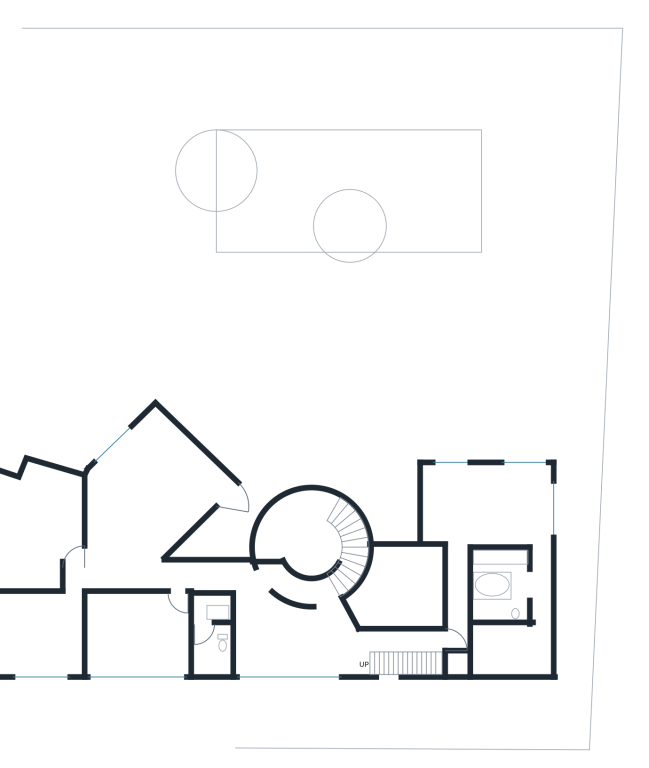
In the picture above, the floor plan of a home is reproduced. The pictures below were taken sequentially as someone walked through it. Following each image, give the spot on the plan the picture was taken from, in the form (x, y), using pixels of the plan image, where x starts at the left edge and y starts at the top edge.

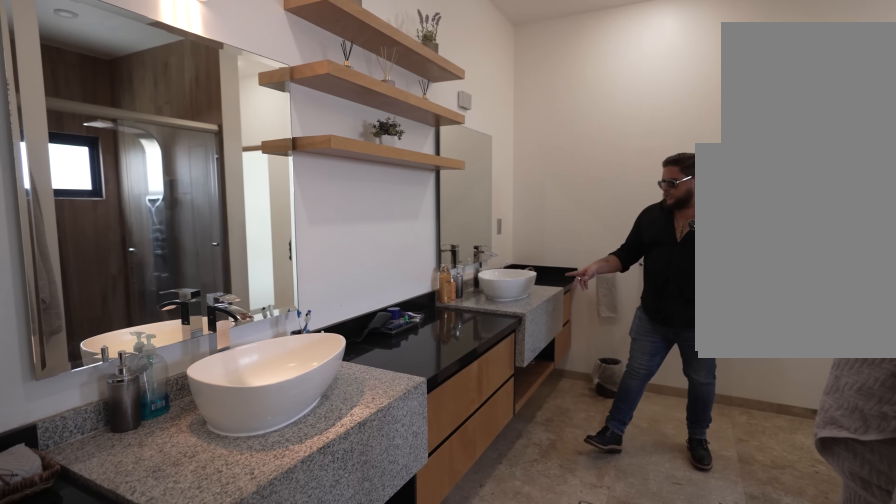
(523, 583)
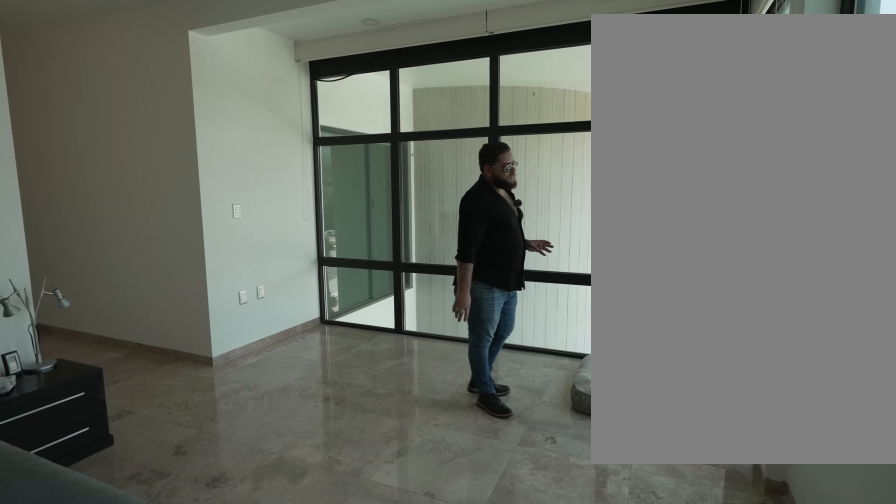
(514, 479)
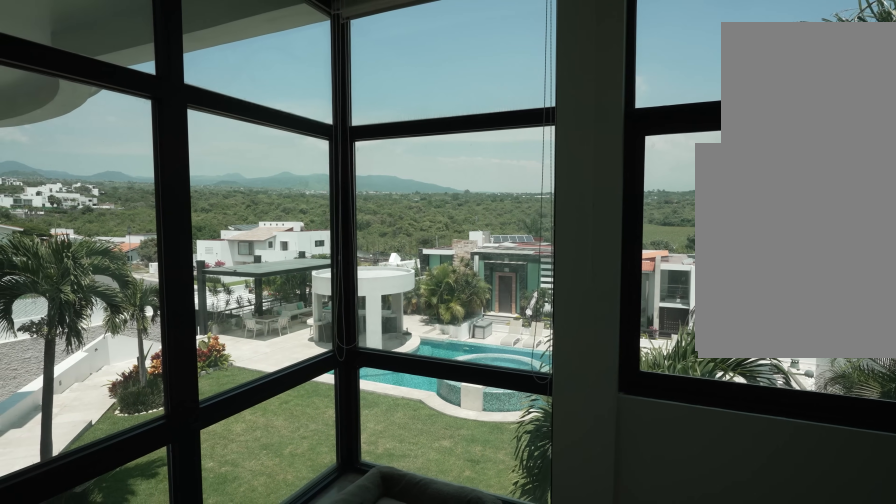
(476, 480)
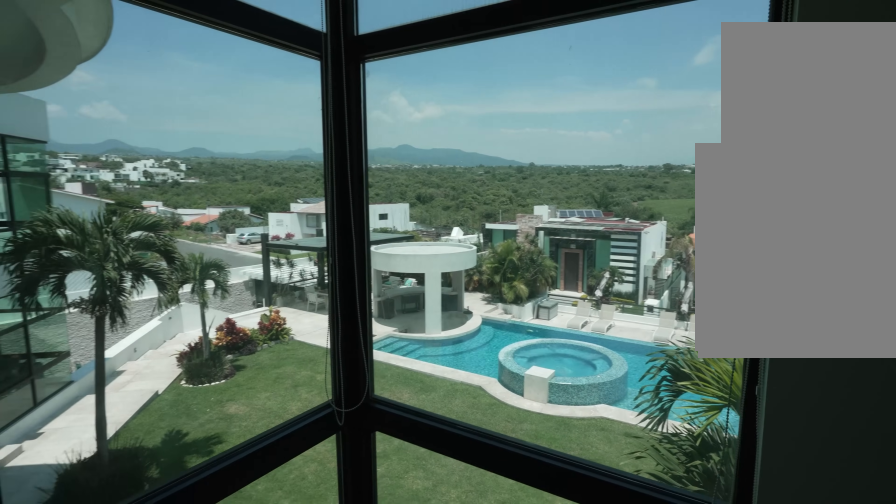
(476, 480)
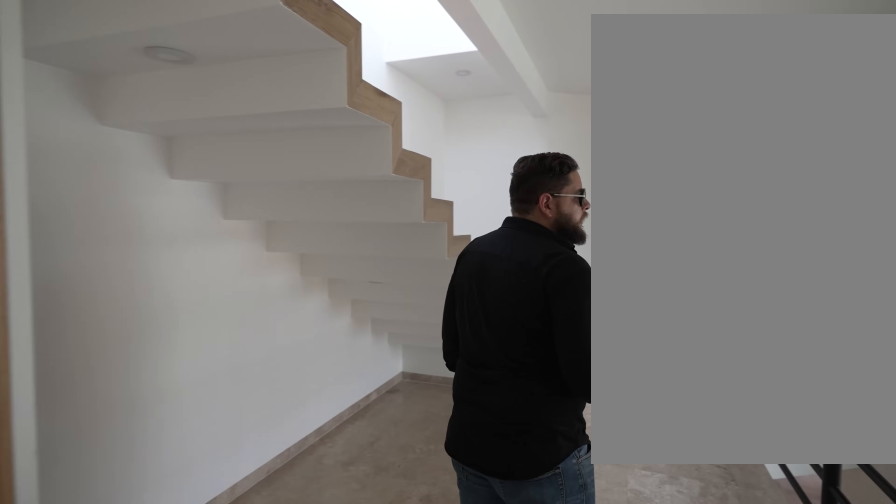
(453, 623)
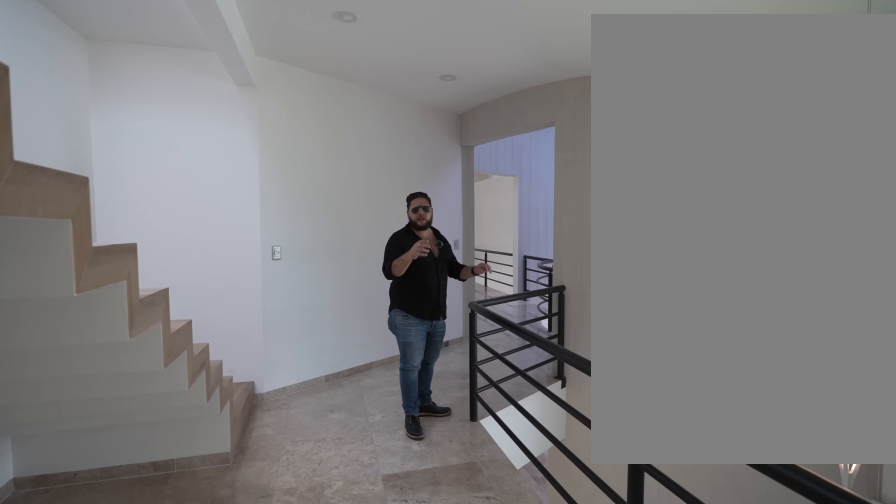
(420, 638)
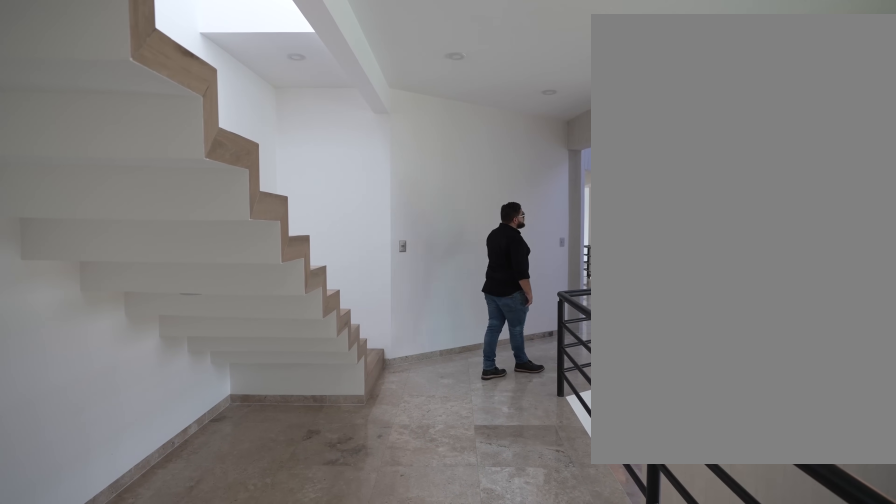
(420, 638)
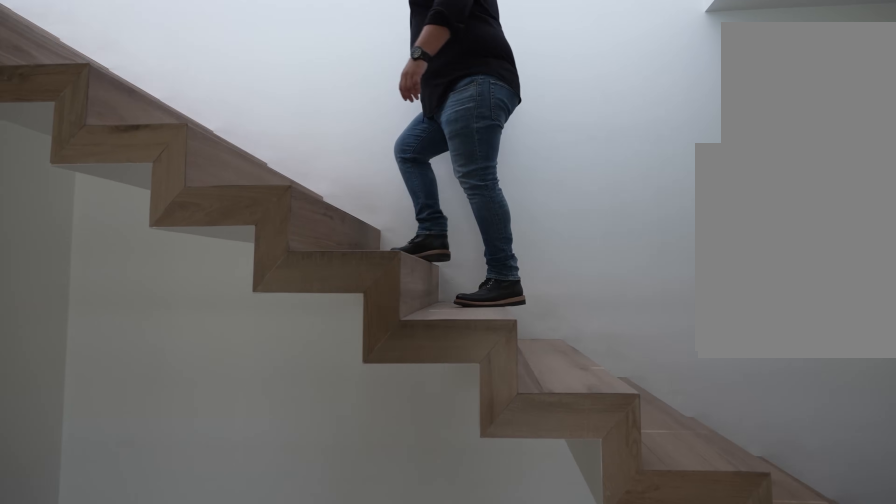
(399, 639)
